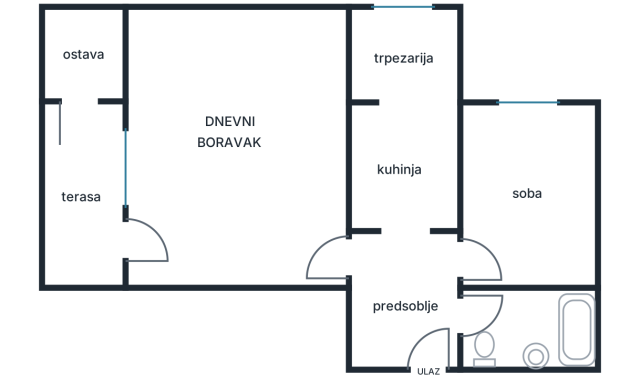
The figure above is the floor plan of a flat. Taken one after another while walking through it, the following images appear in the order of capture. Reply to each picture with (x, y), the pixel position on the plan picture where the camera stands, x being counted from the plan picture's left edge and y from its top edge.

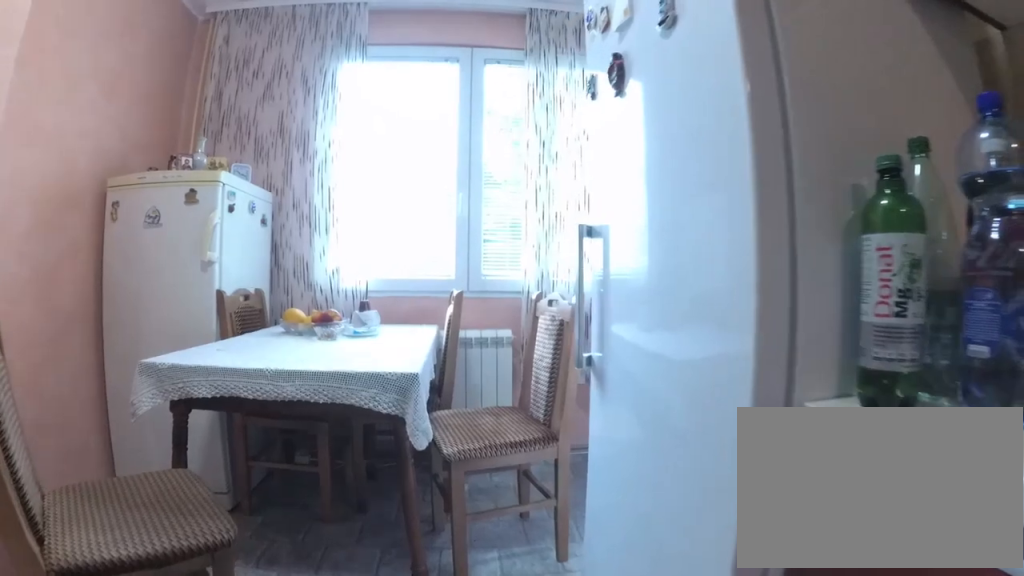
(415, 167)
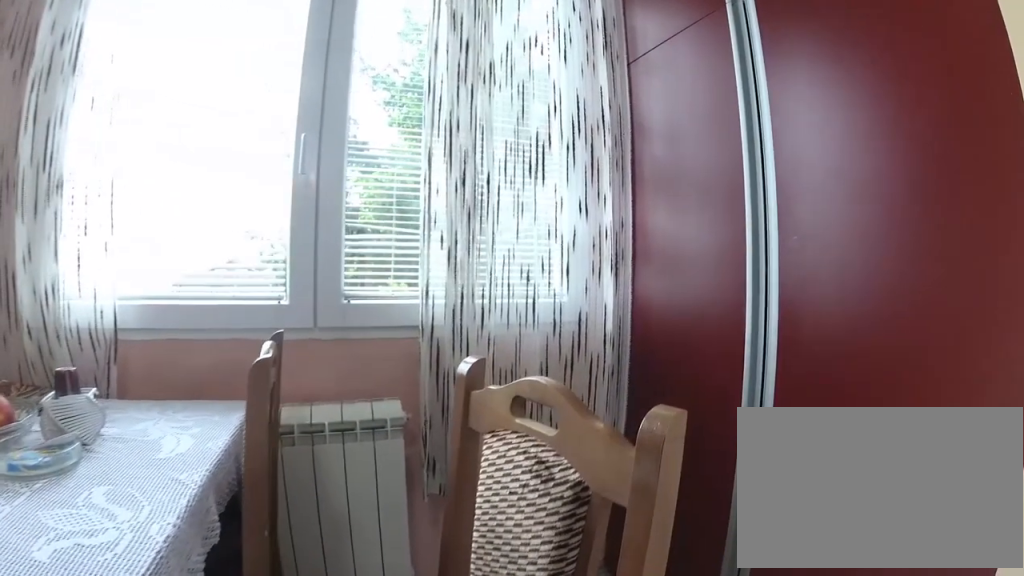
(414, 95)
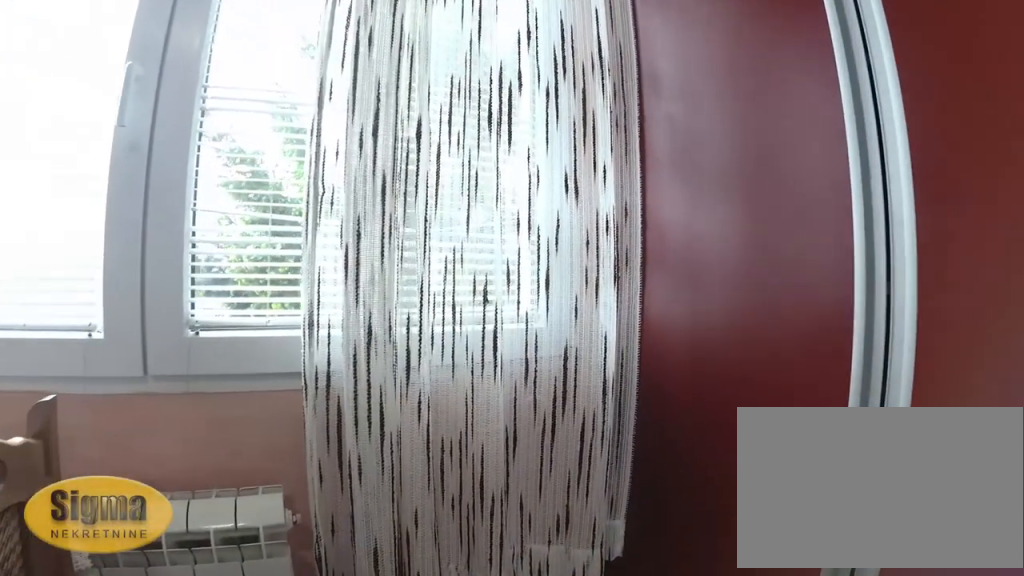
(415, 74)
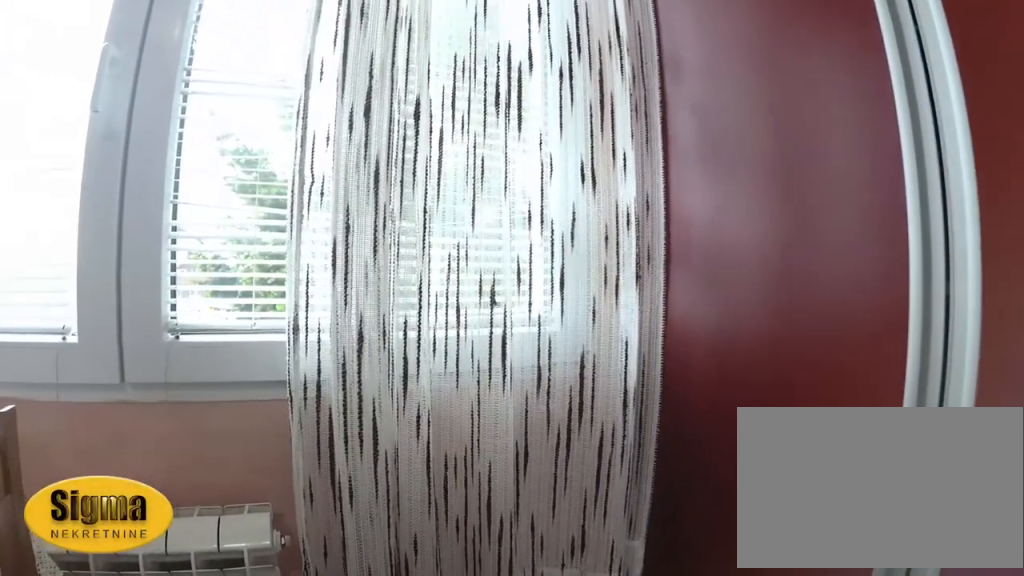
(415, 70)
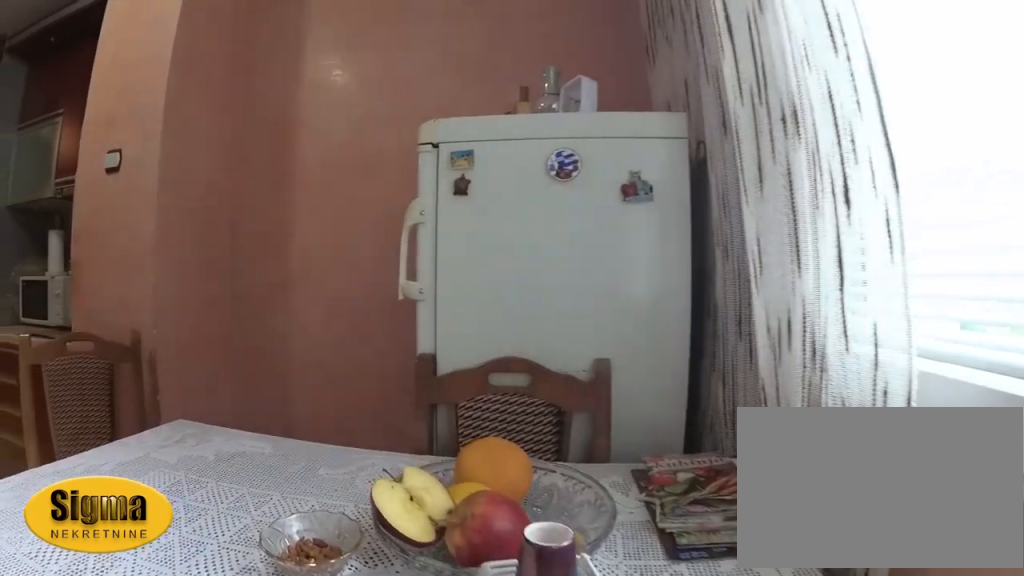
(429, 34)
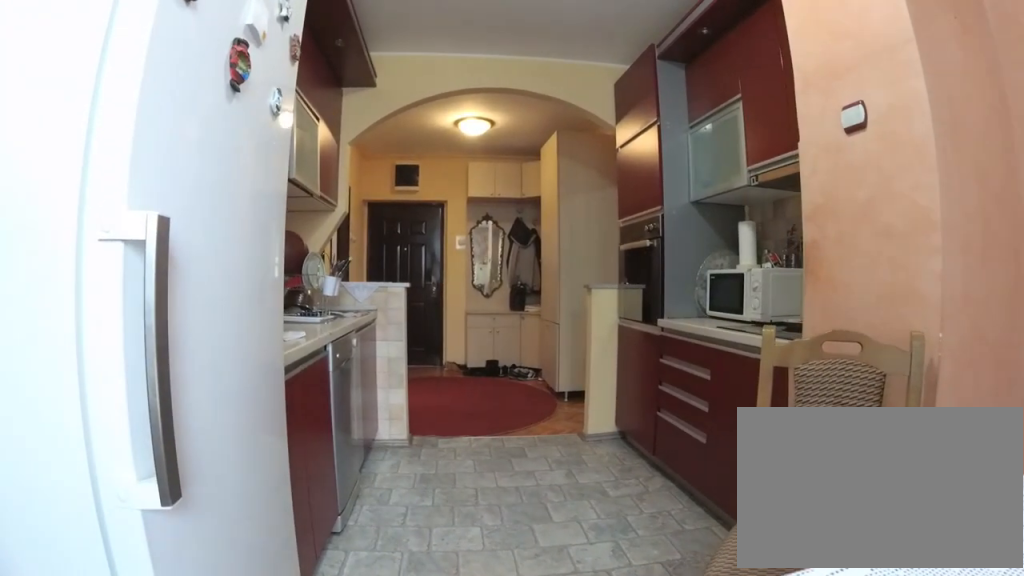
(403, 34)
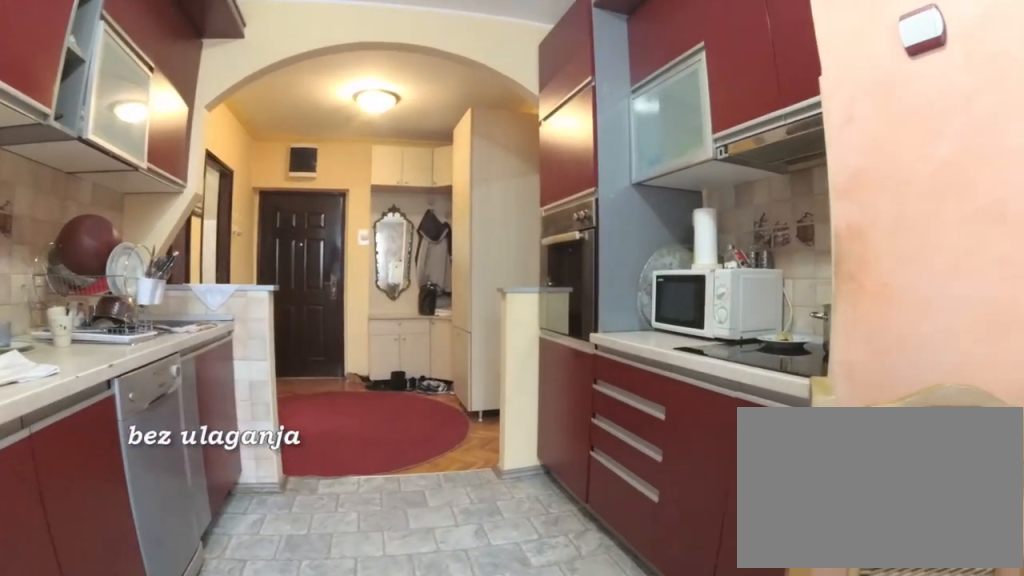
(404, 70)
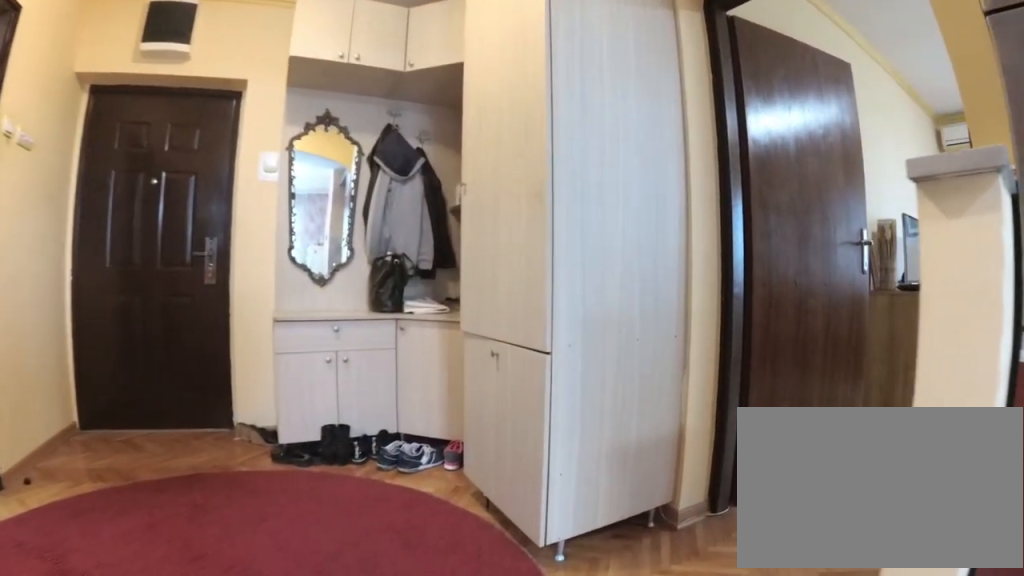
(404, 212)
